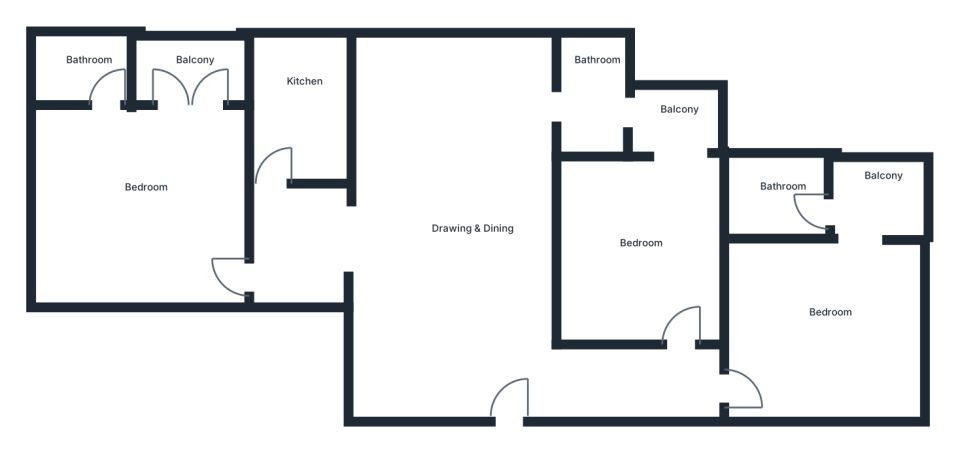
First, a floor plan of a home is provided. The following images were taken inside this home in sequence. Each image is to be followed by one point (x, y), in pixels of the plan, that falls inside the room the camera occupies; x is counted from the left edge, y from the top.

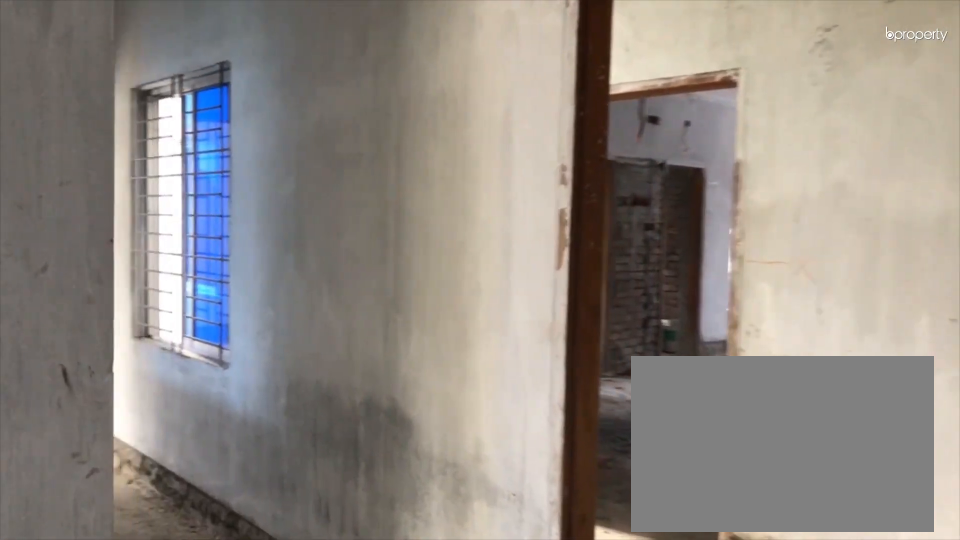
(453, 234)
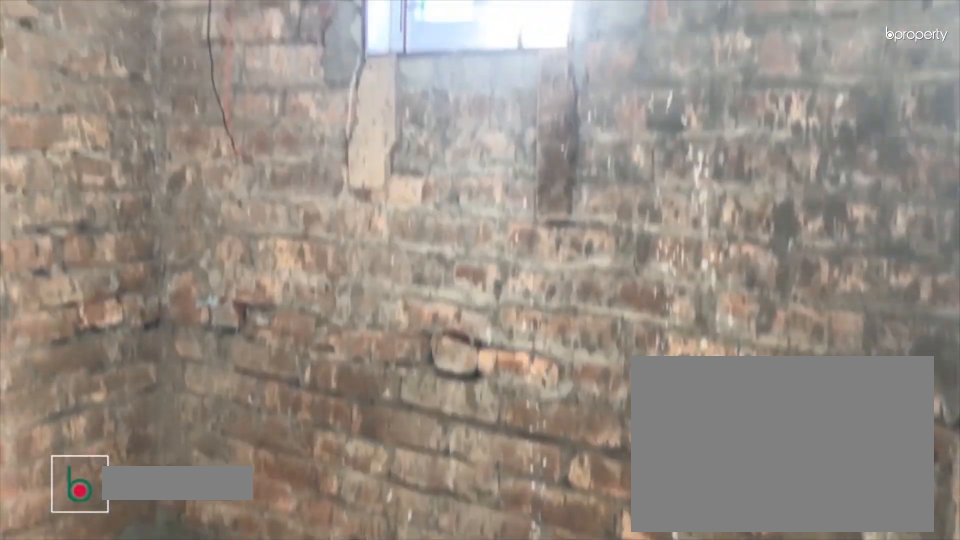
(787, 186)
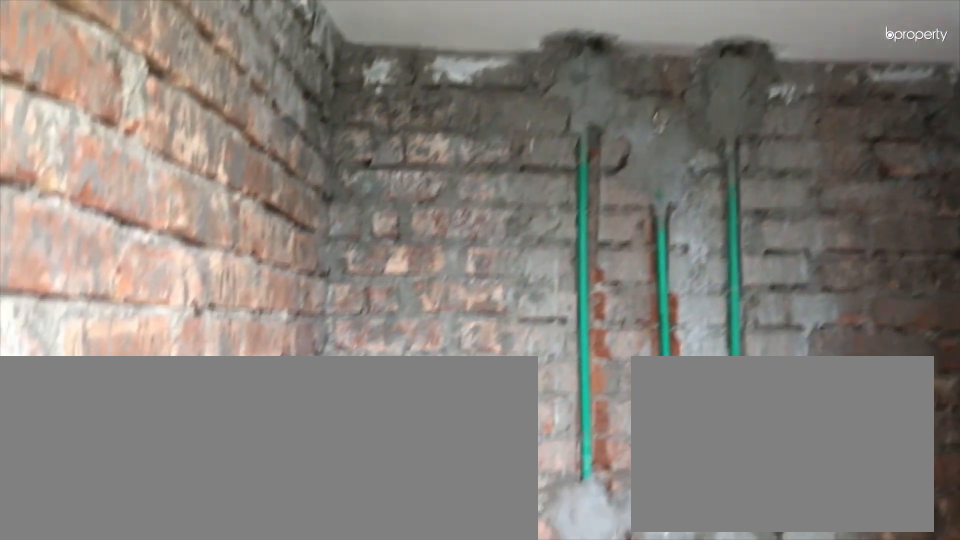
(787, 186)
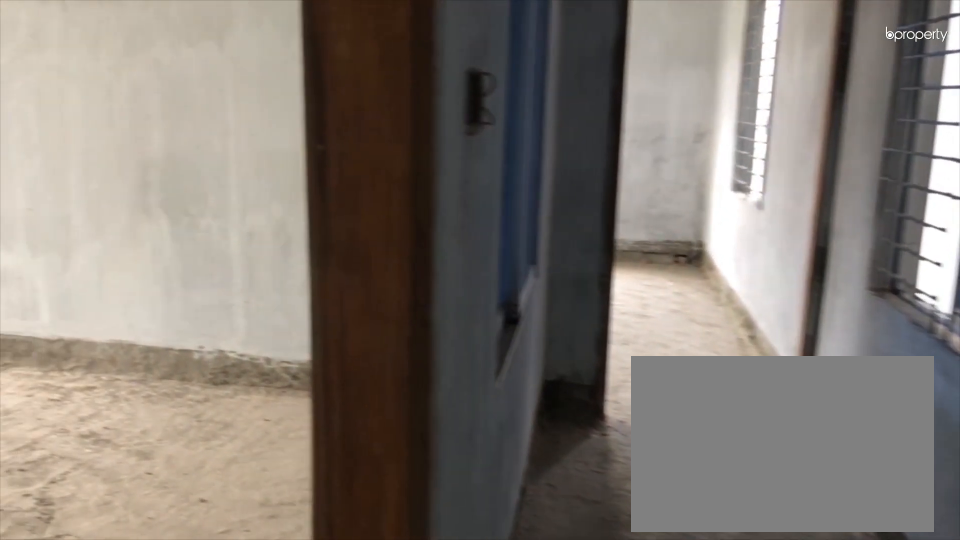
(662, 327)
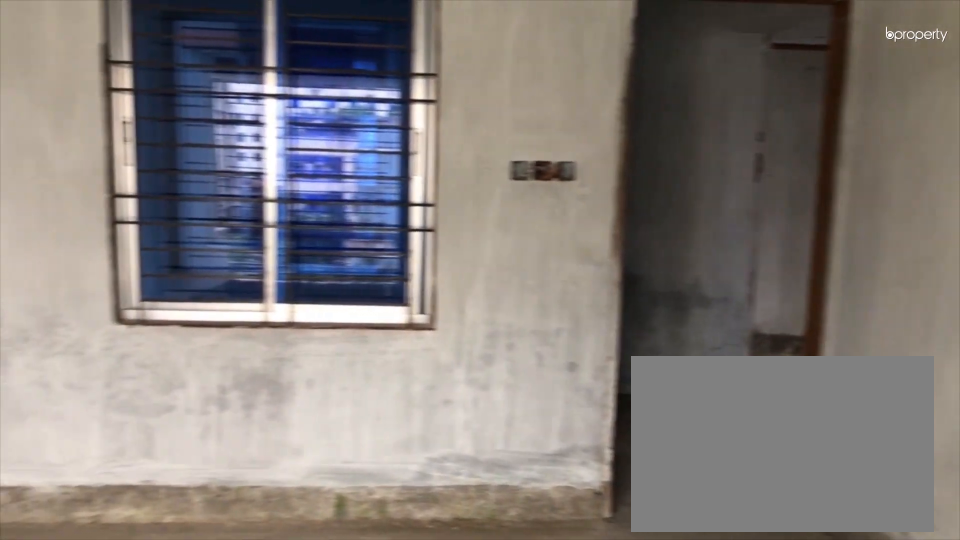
(624, 247)
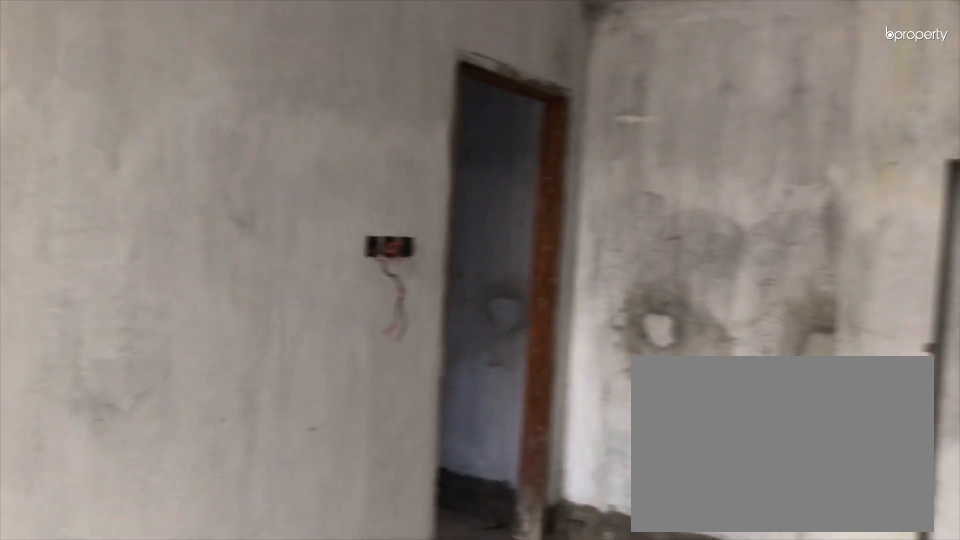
(134, 186)
